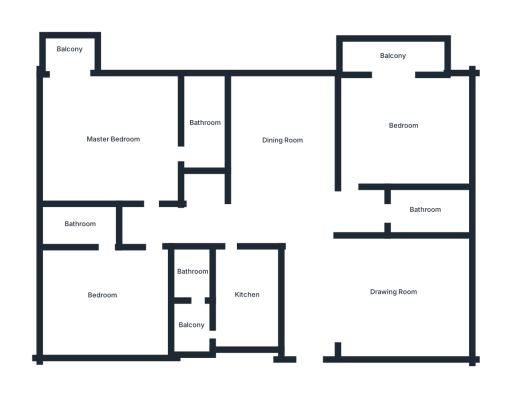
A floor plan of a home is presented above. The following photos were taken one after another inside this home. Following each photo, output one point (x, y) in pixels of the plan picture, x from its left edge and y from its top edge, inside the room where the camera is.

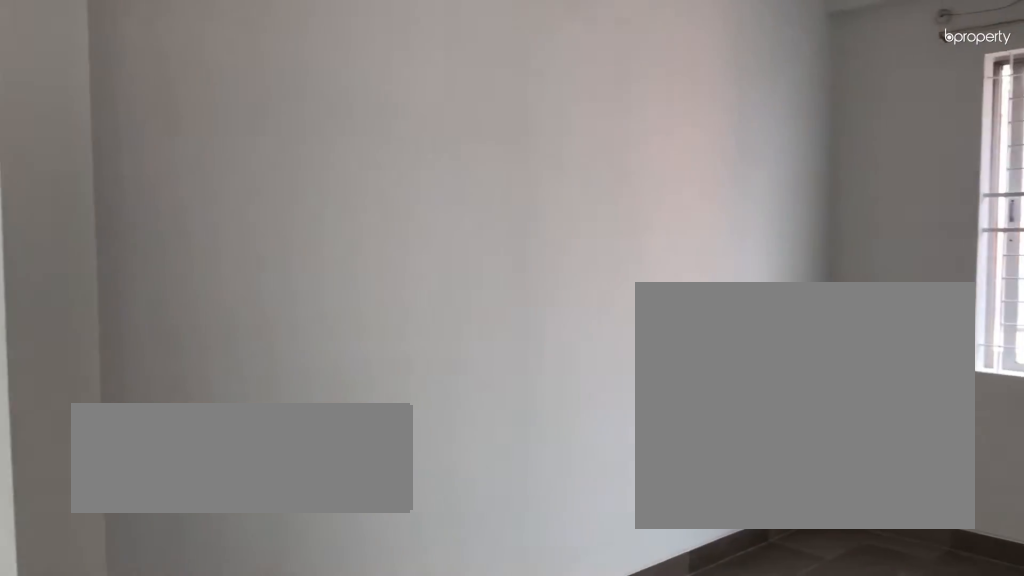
(389, 290)
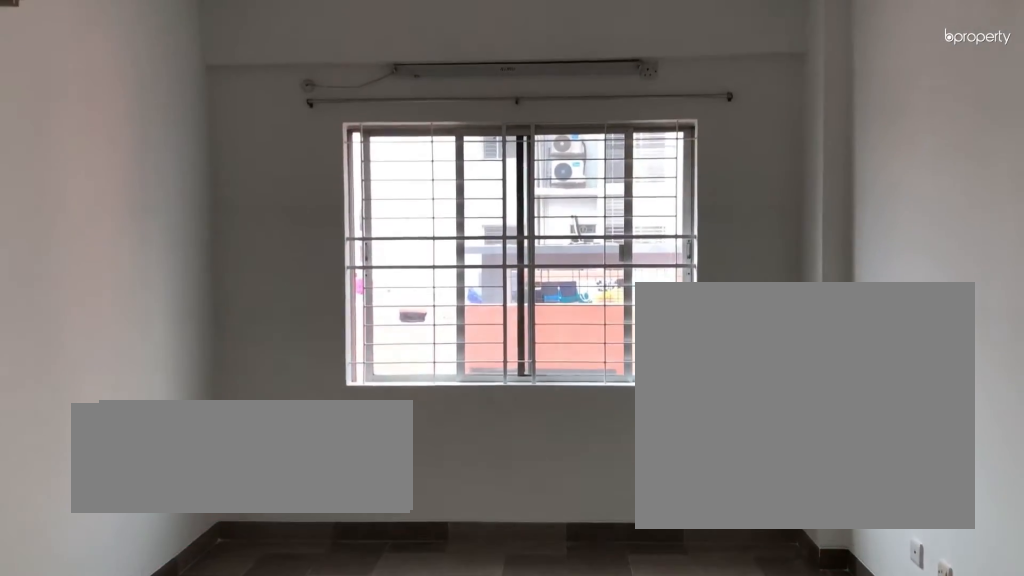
(389, 290)
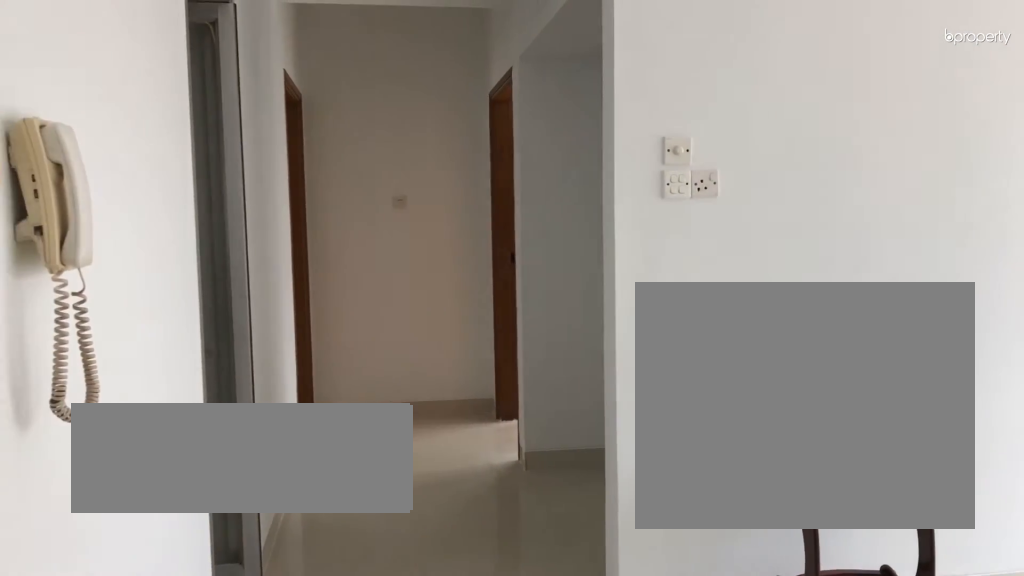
(283, 138)
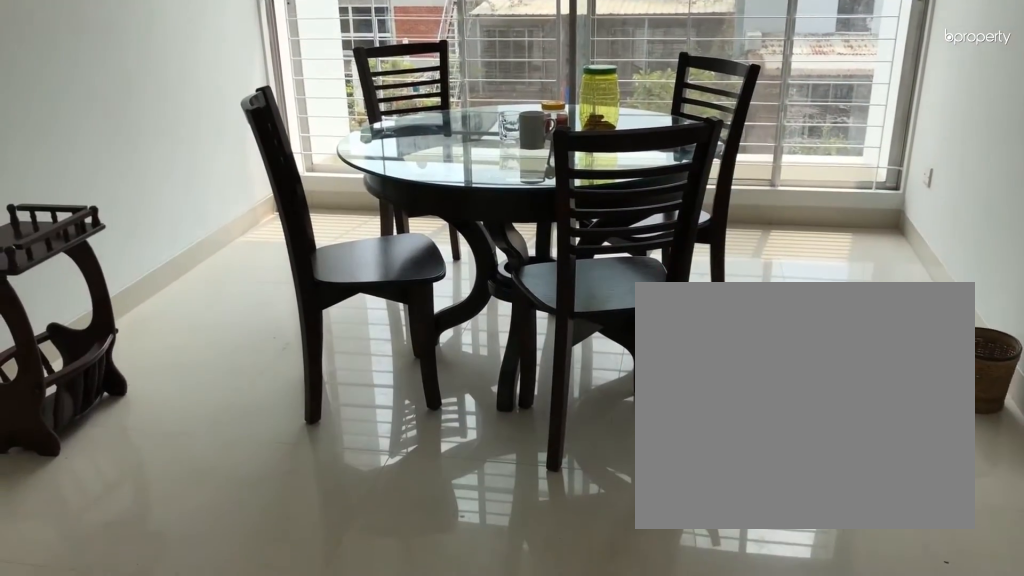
(283, 138)
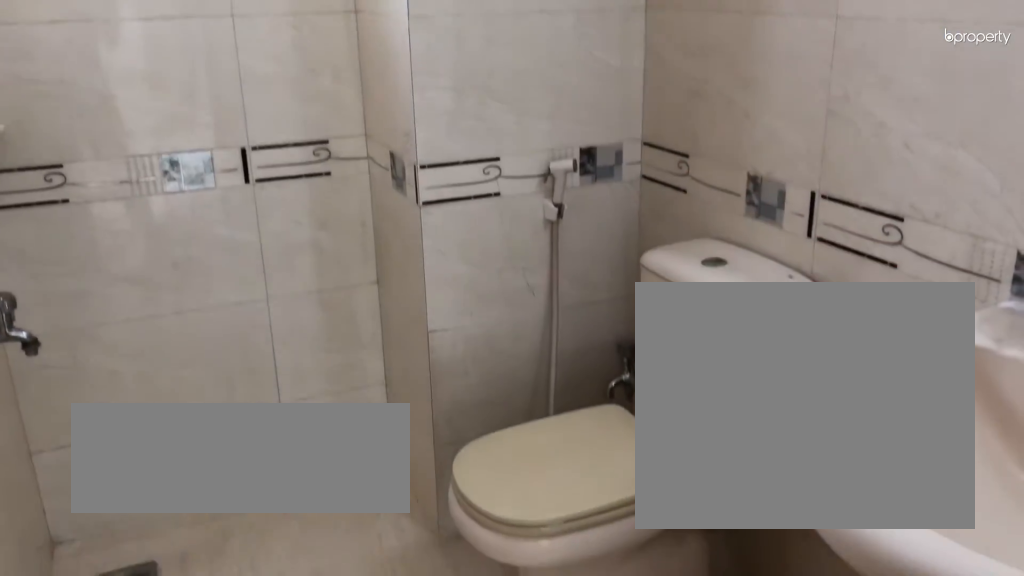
(425, 209)
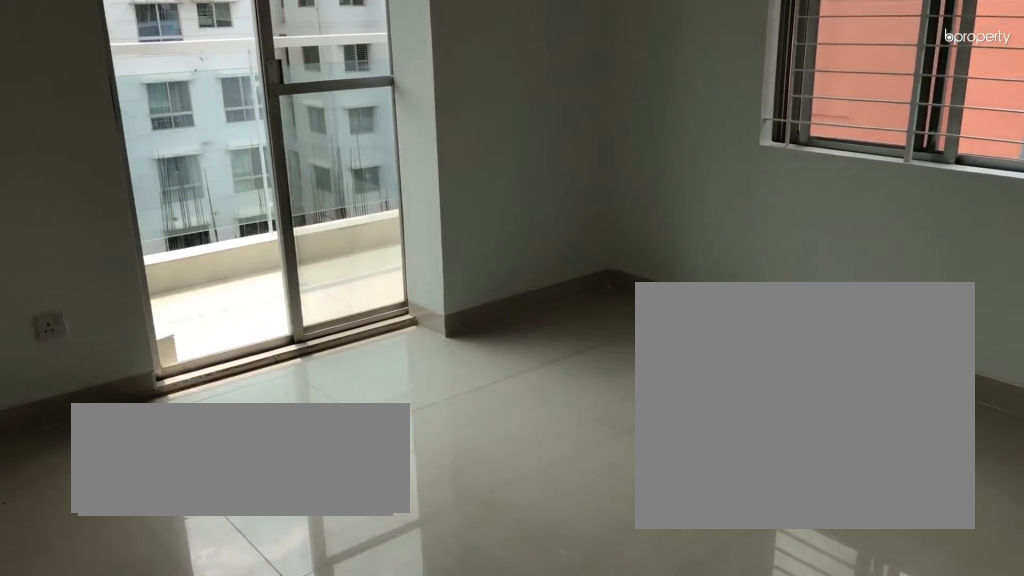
(404, 125)
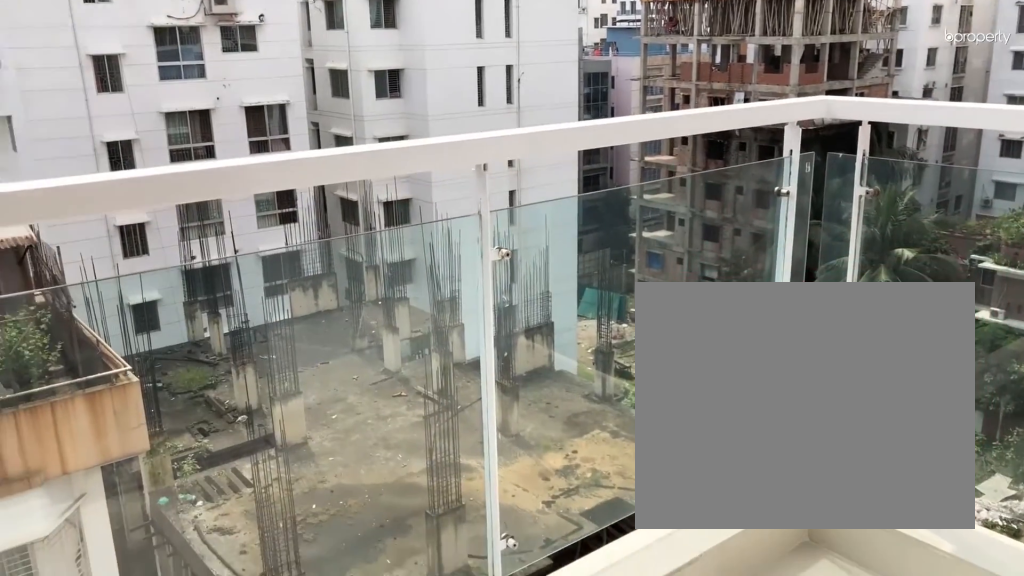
(393, 55)
